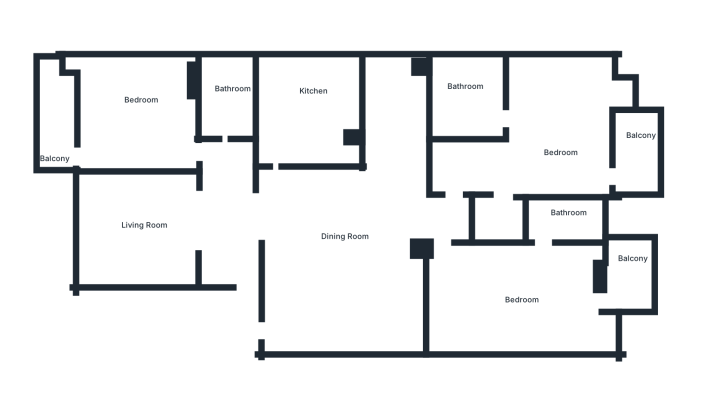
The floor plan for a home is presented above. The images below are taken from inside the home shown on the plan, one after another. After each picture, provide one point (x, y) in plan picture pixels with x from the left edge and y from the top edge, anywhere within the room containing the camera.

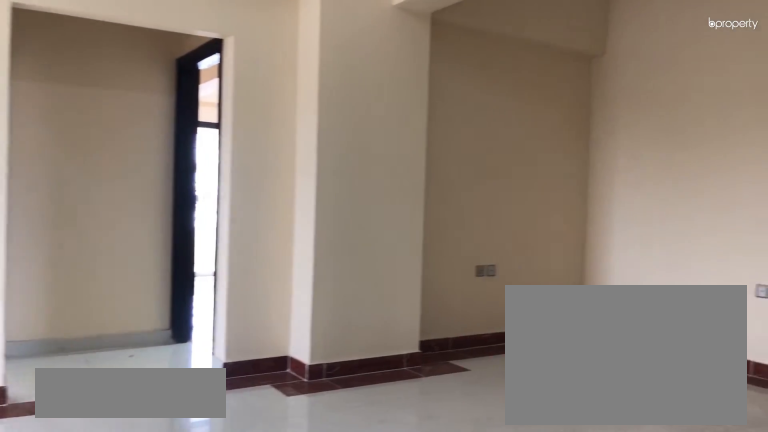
(345, 241)
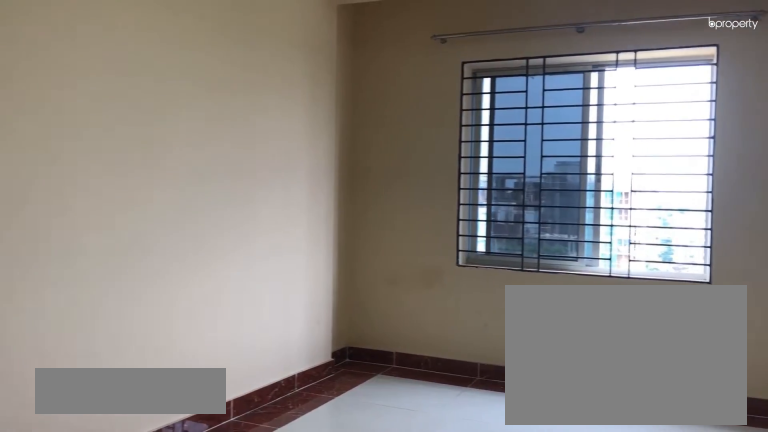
(152, 230)
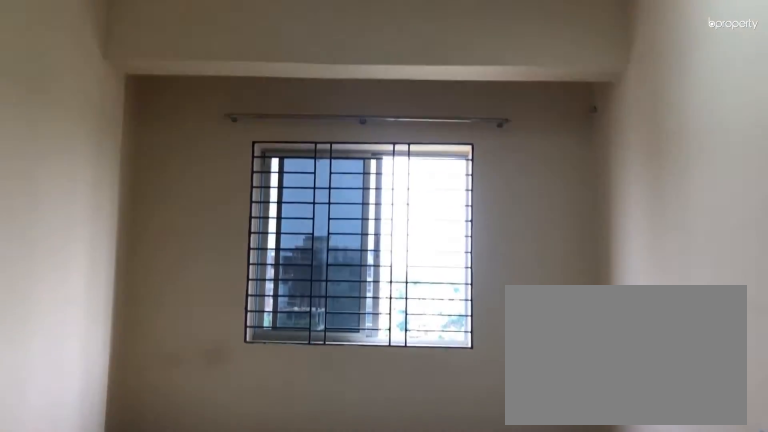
(152, 231)
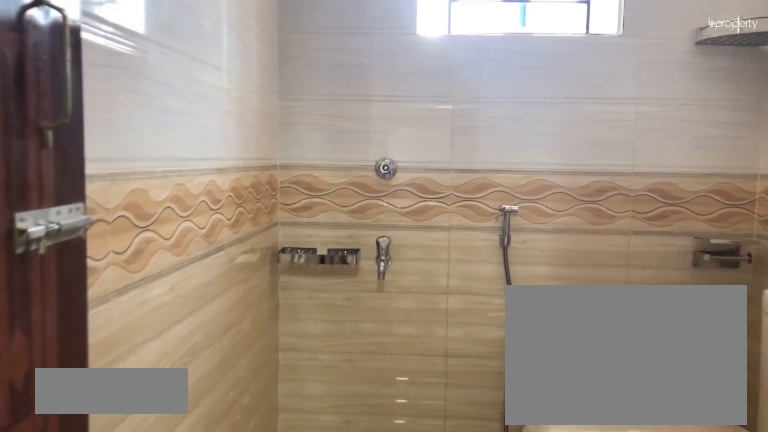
(229, 107)
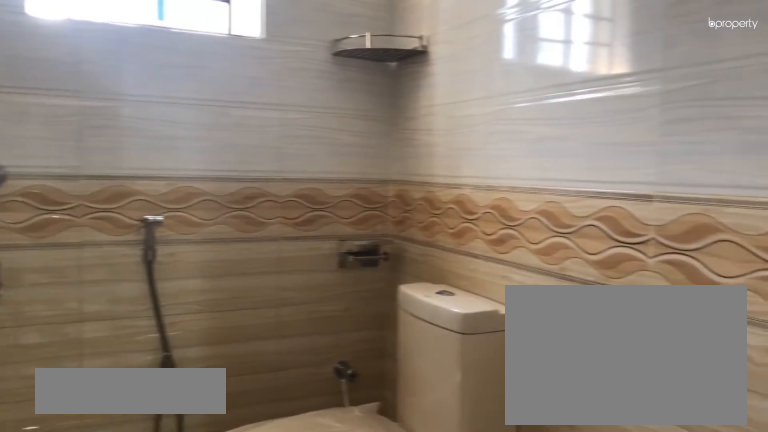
(229, 107)
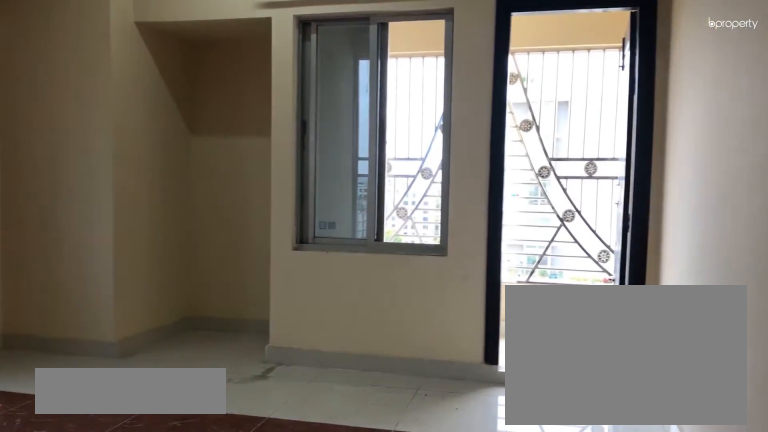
(564, 133)
